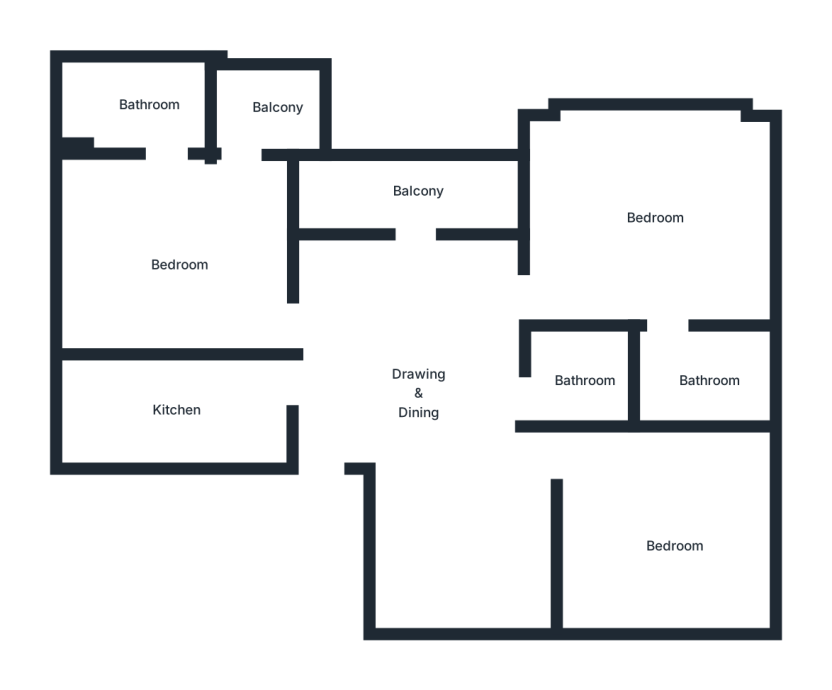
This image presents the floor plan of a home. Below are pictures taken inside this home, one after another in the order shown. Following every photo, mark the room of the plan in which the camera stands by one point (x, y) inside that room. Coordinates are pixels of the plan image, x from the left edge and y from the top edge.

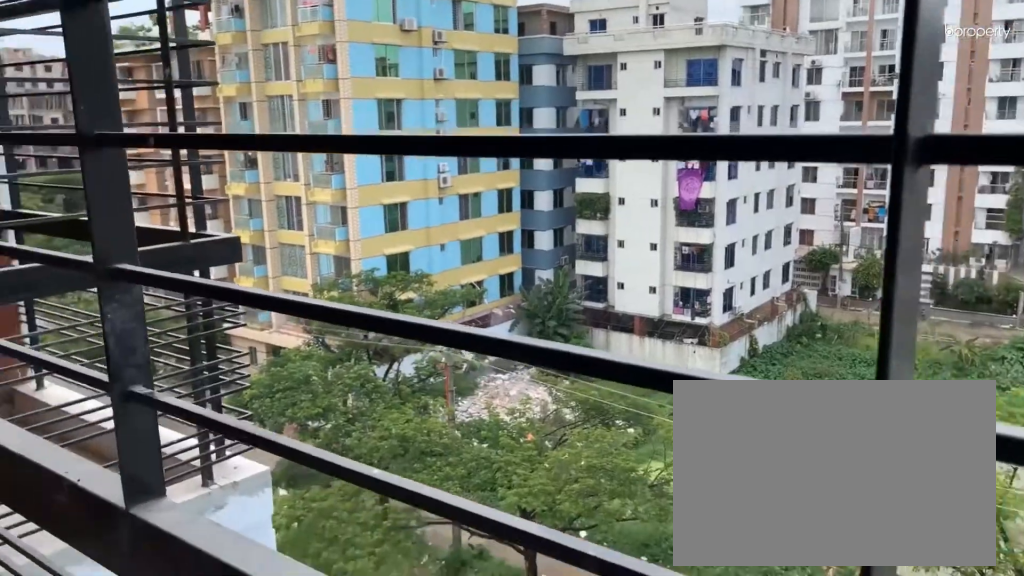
(418, 196)
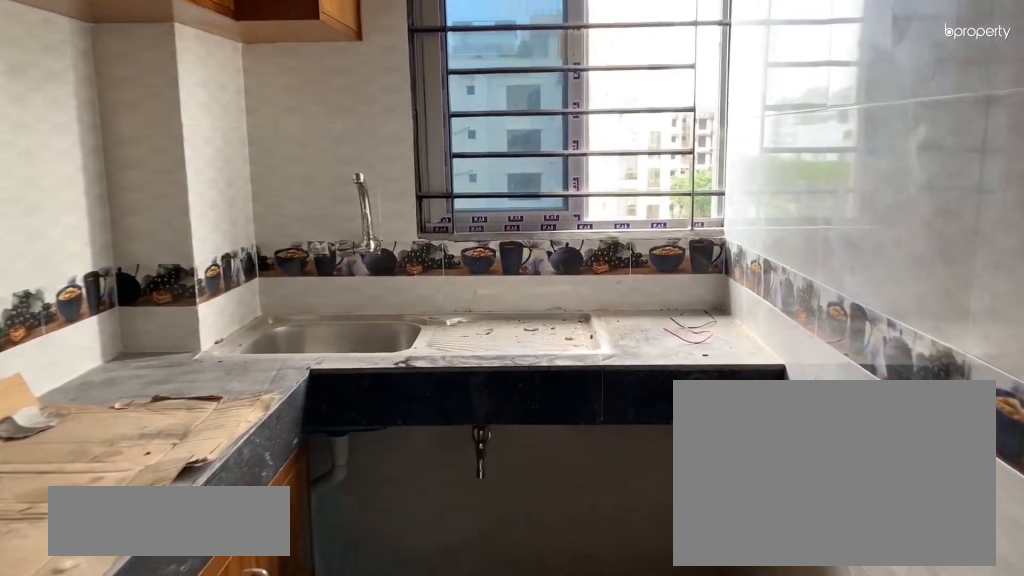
(176, 409)
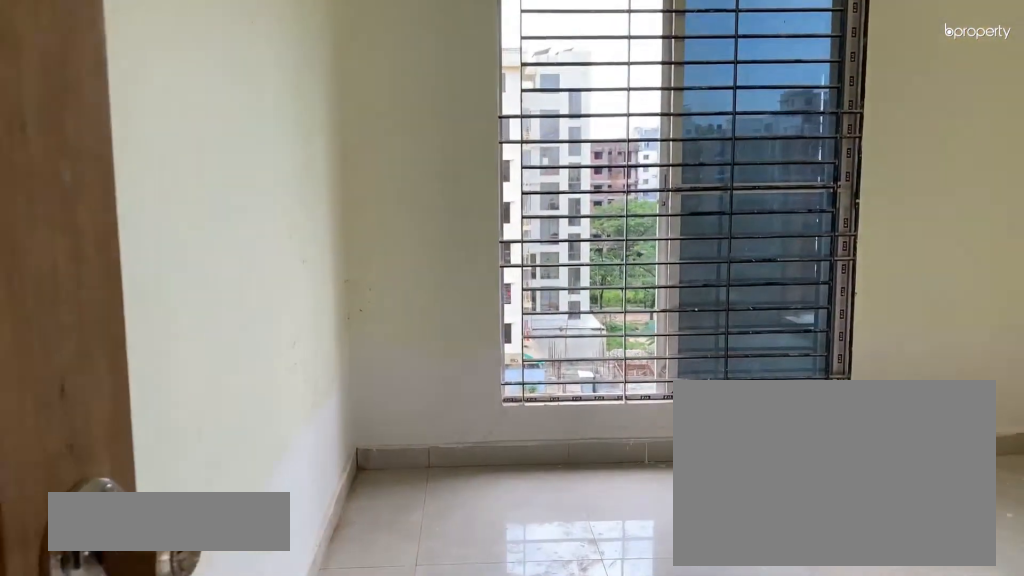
(180, 267)
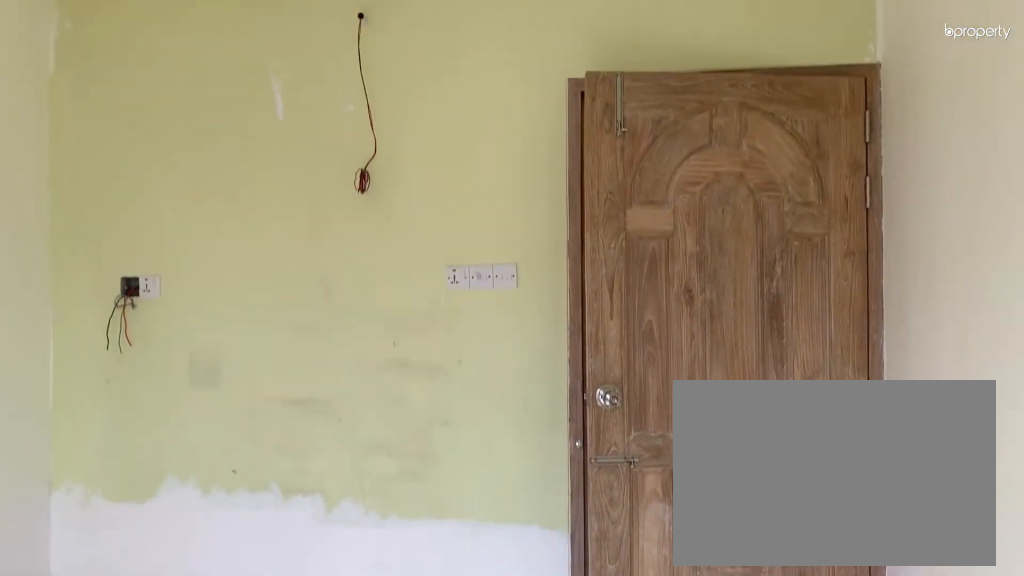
(180, 267)
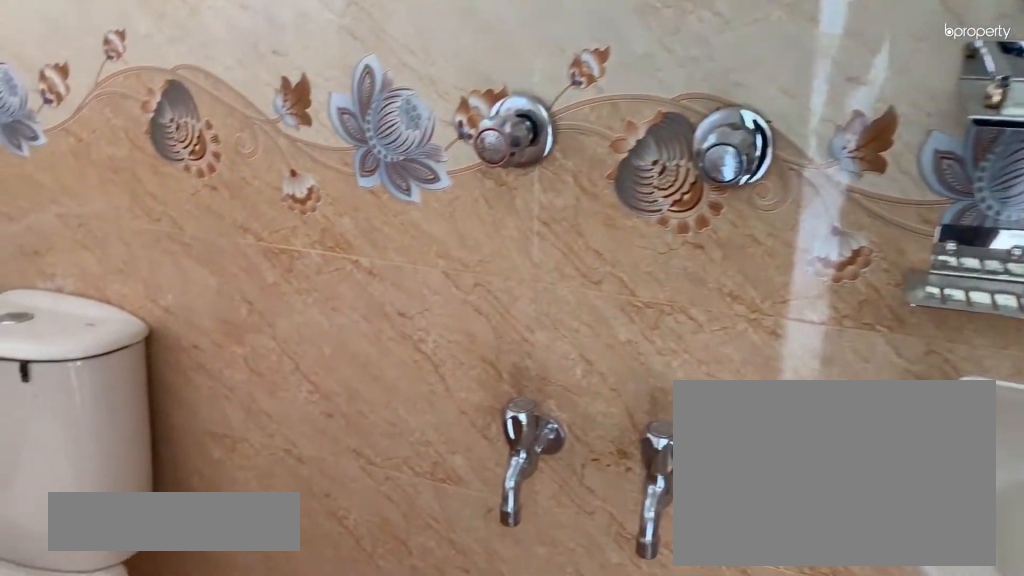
(149, 106)
